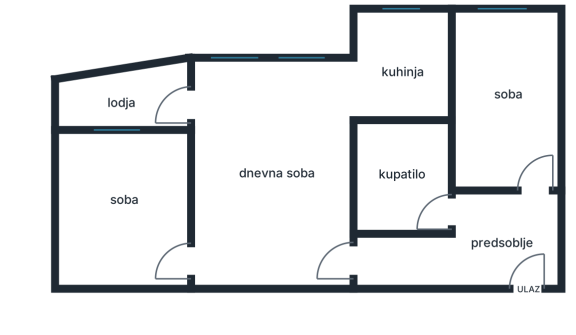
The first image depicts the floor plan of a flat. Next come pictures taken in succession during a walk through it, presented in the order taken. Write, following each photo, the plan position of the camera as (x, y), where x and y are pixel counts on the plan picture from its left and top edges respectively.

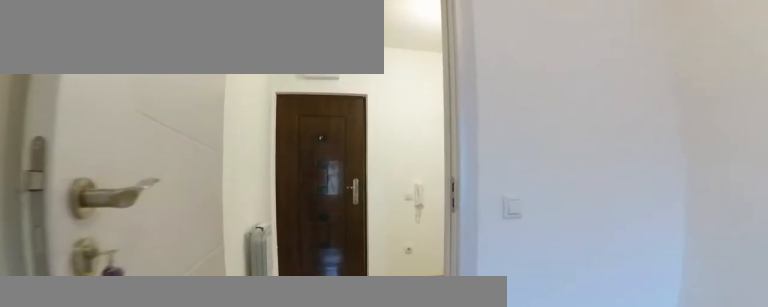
(534, 123)
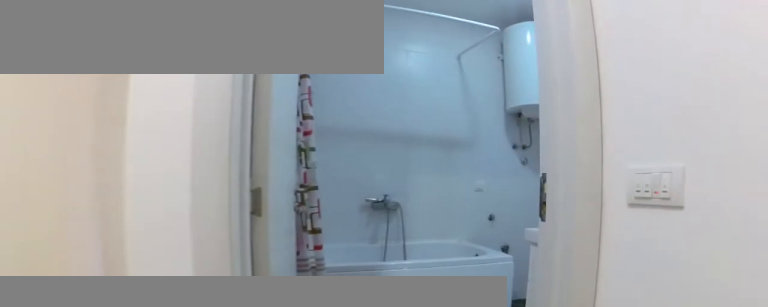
(493, 208)
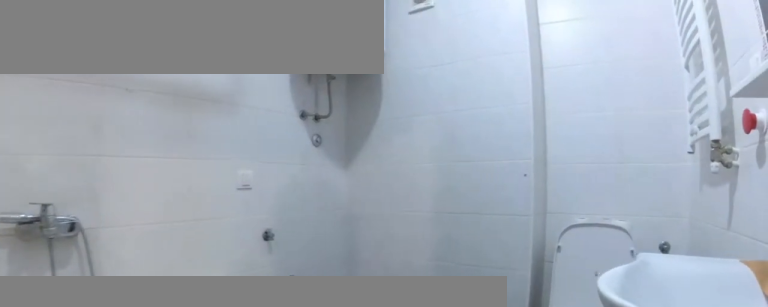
(426, 201)
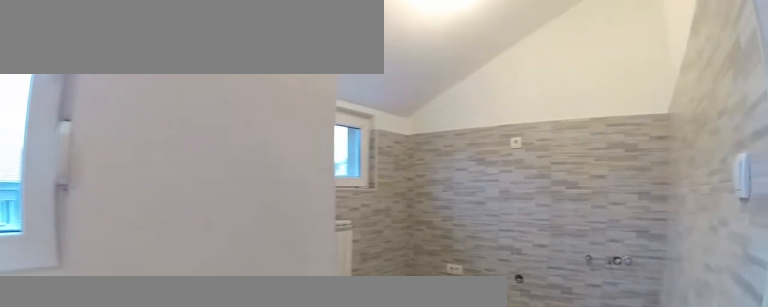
(325, 127)
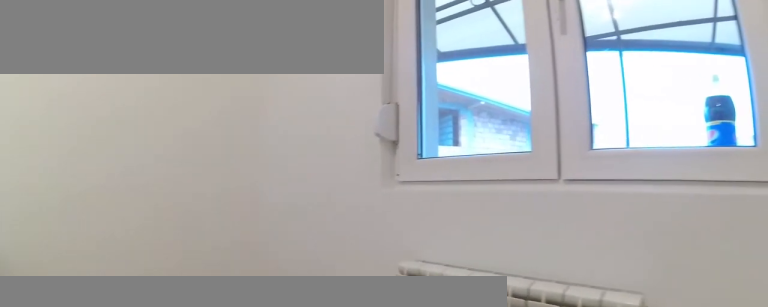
(147, 158)
